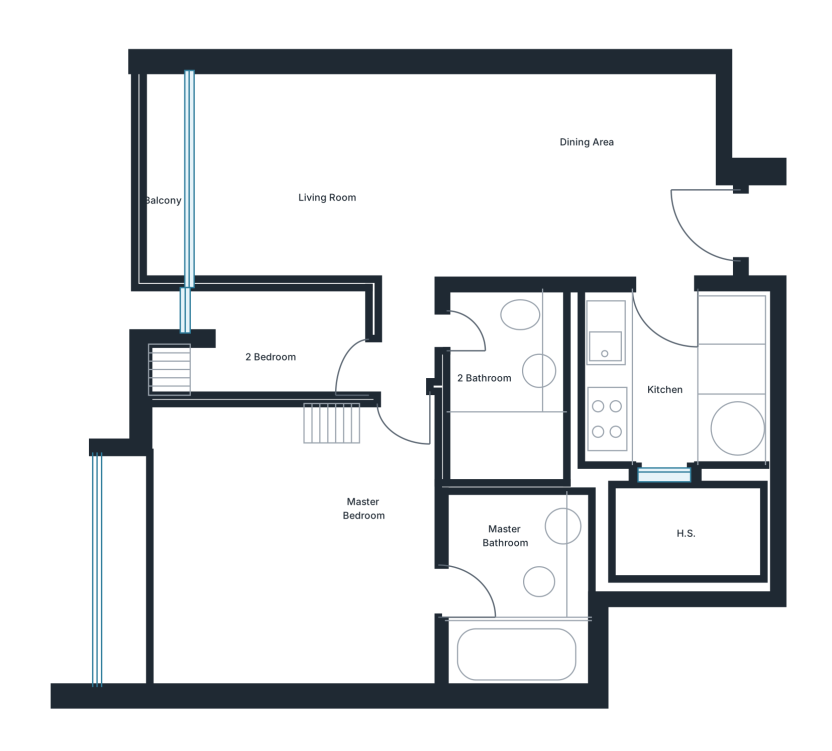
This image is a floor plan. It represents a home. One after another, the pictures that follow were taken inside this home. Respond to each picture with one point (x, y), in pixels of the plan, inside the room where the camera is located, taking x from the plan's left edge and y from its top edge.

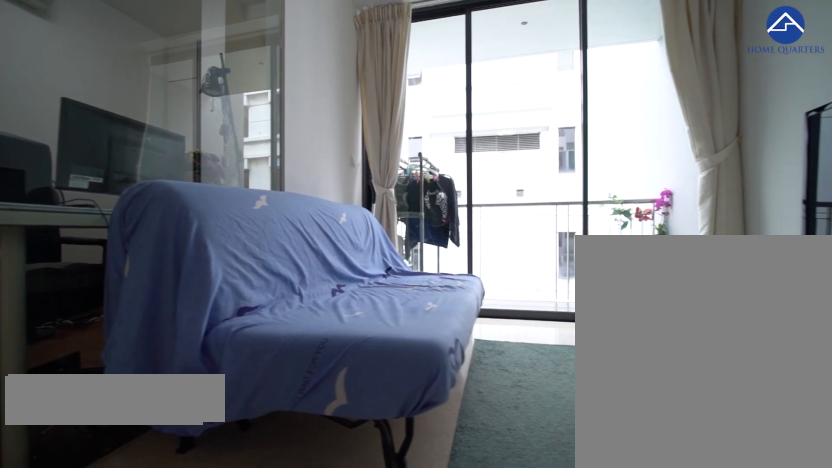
(311, 174)
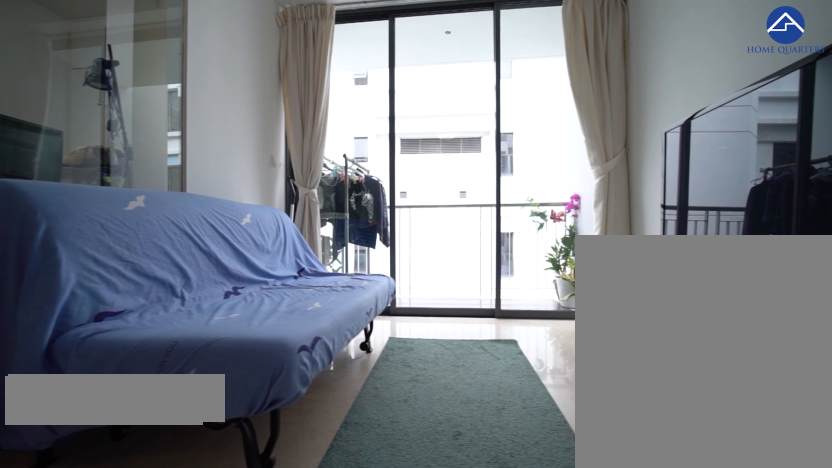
(311, 174)
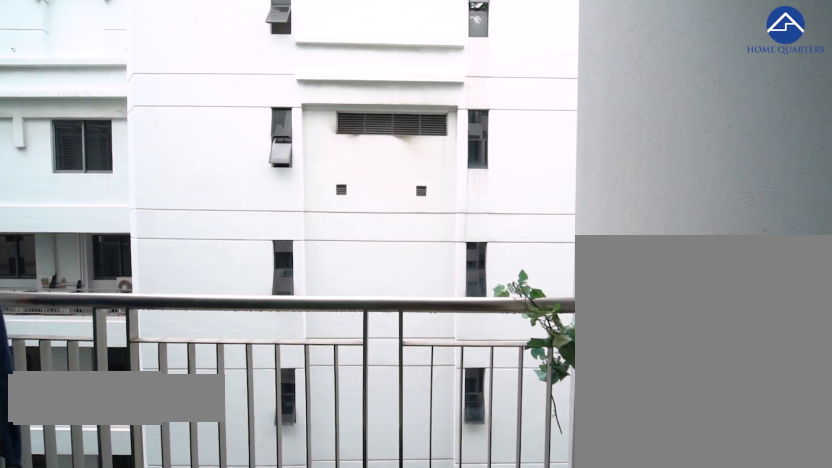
(161, 184)
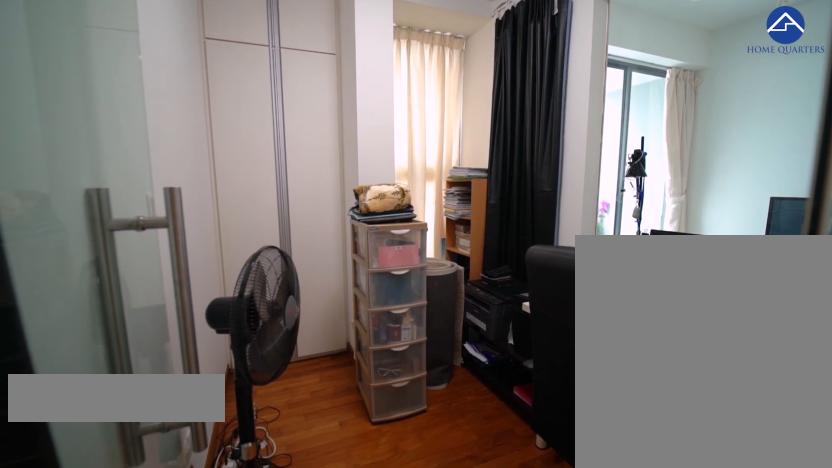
(269, 345)
